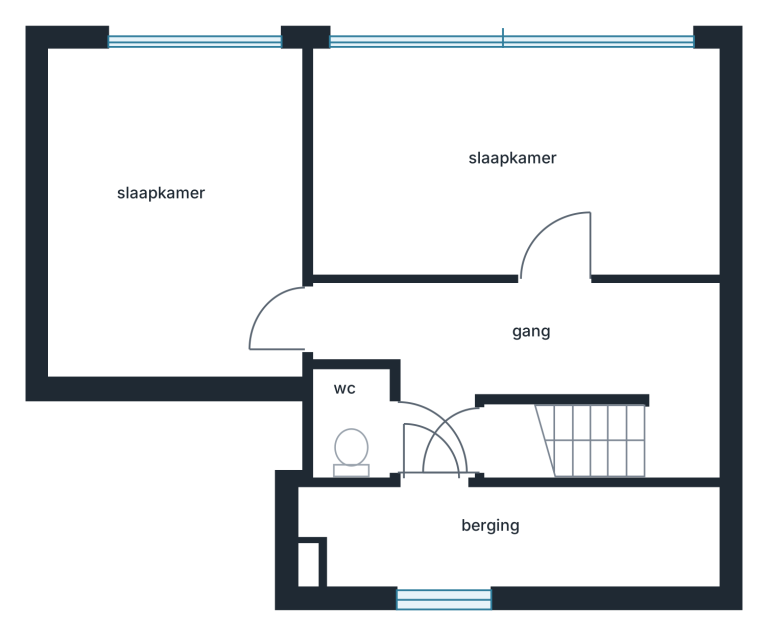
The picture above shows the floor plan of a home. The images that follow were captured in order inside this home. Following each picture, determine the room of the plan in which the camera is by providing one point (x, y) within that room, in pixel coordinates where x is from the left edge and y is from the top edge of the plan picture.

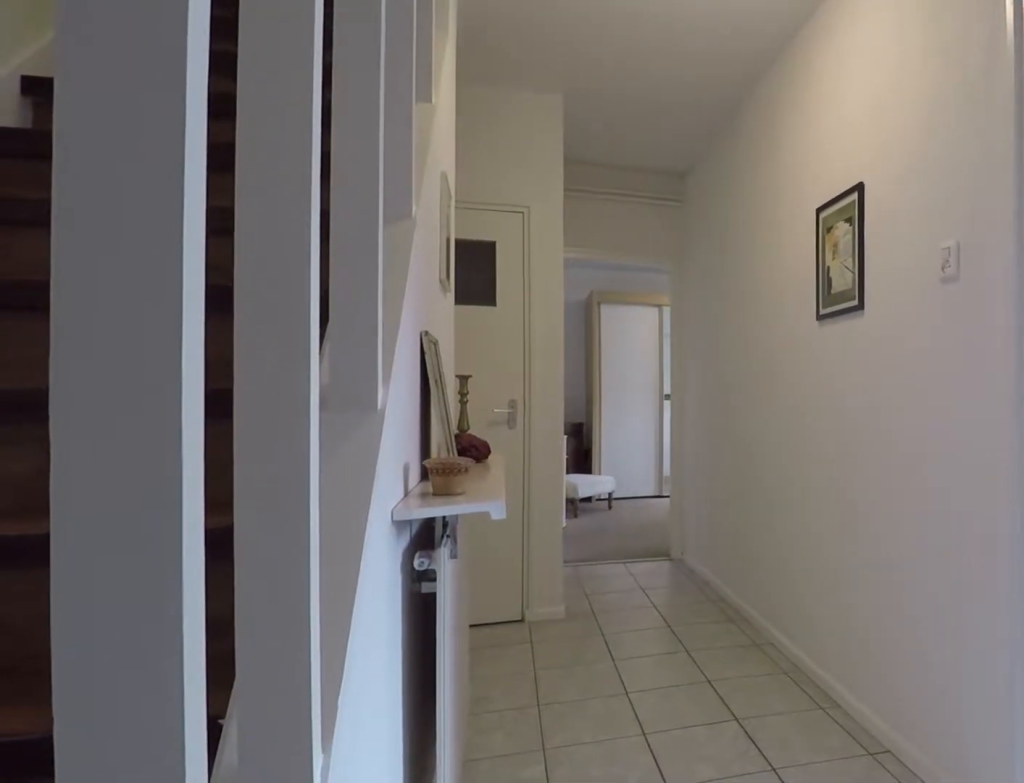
(536, 358)
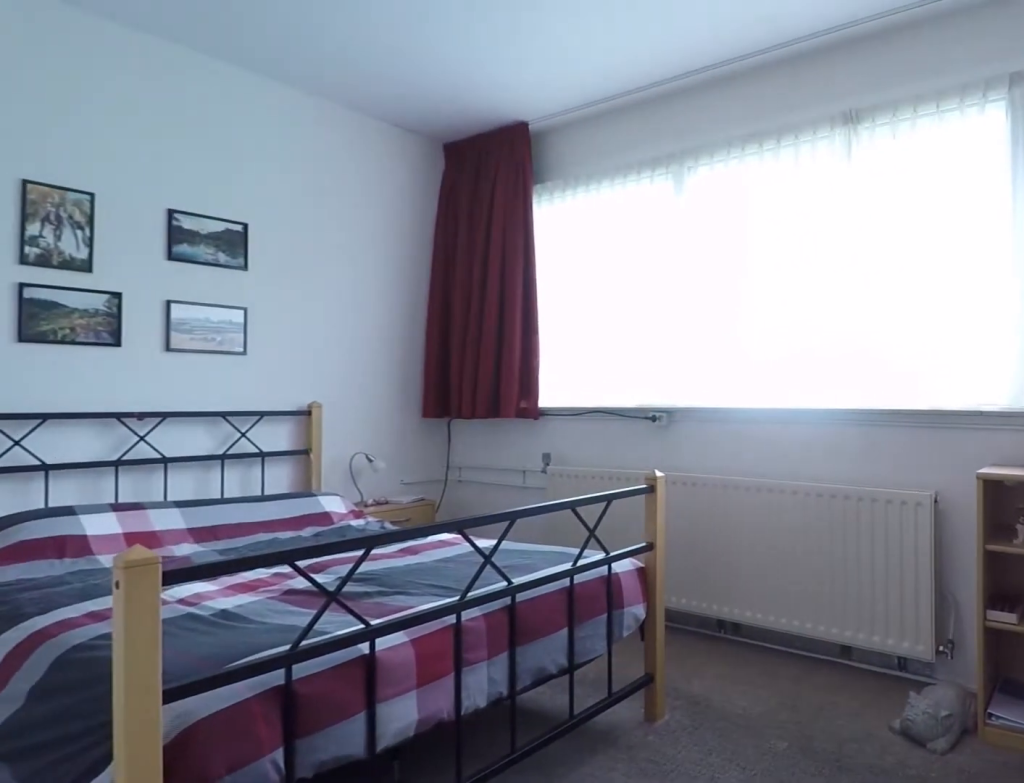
(566, 231)
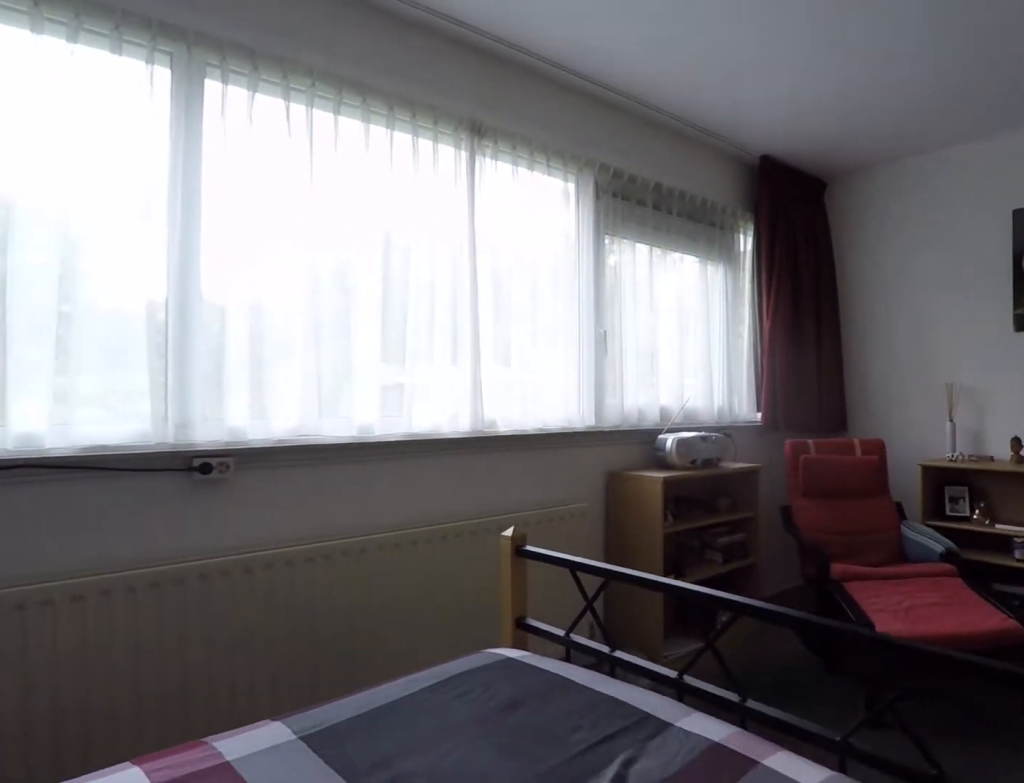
(566, 231)
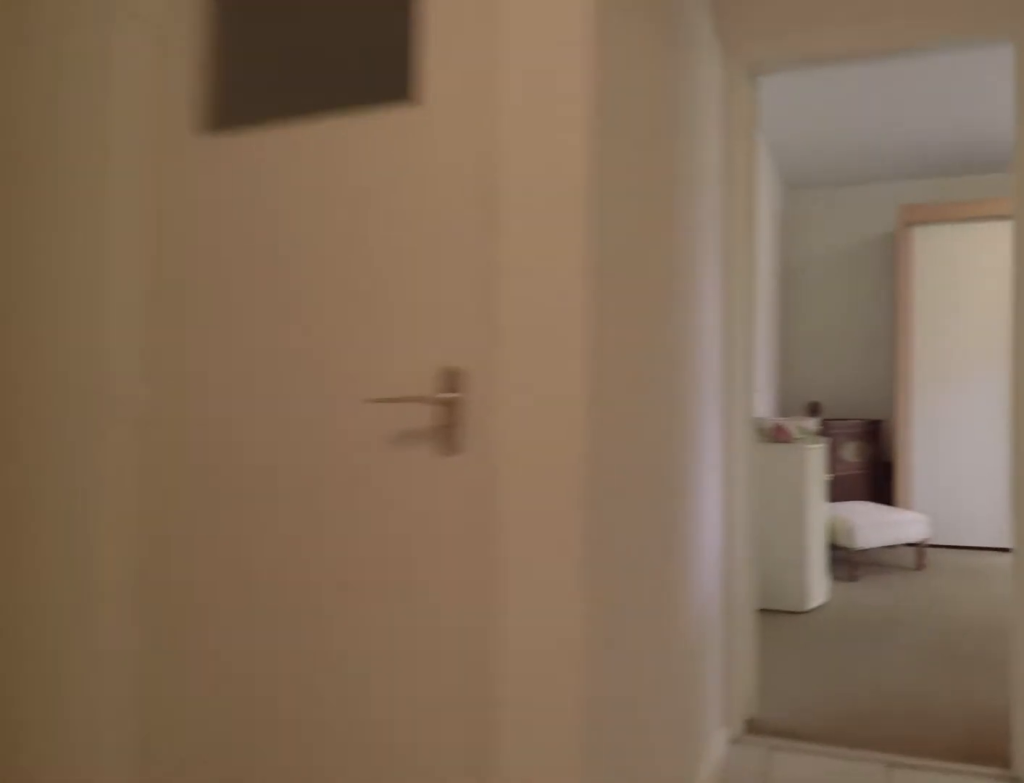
(536, 358)
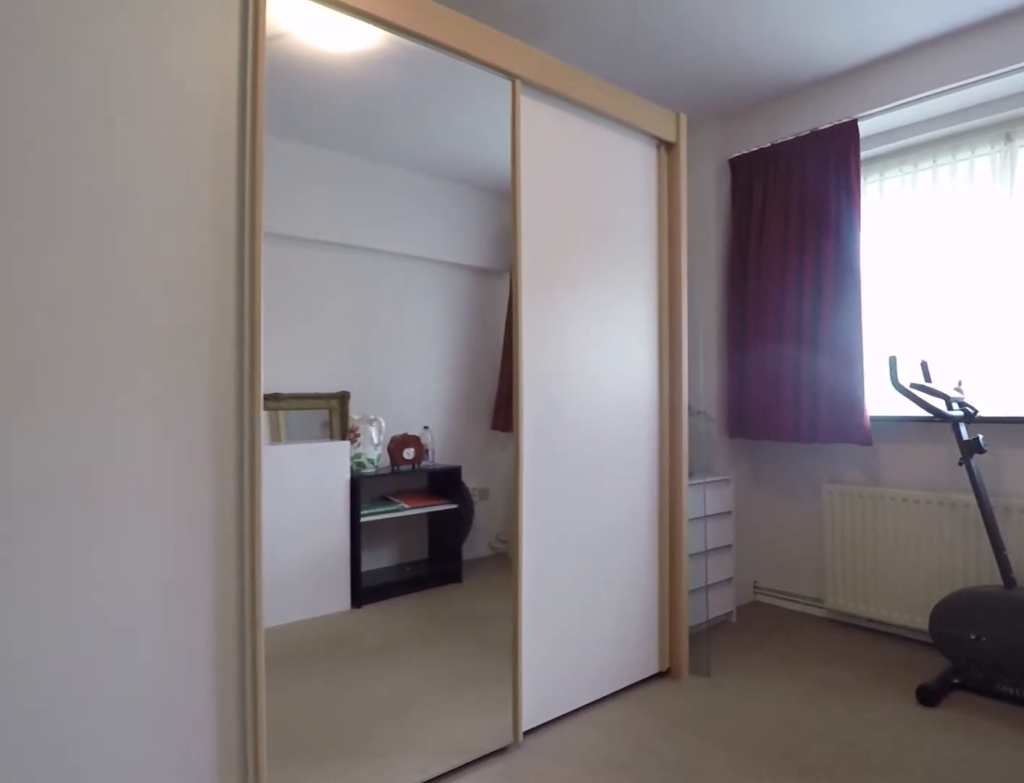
(175, 215)
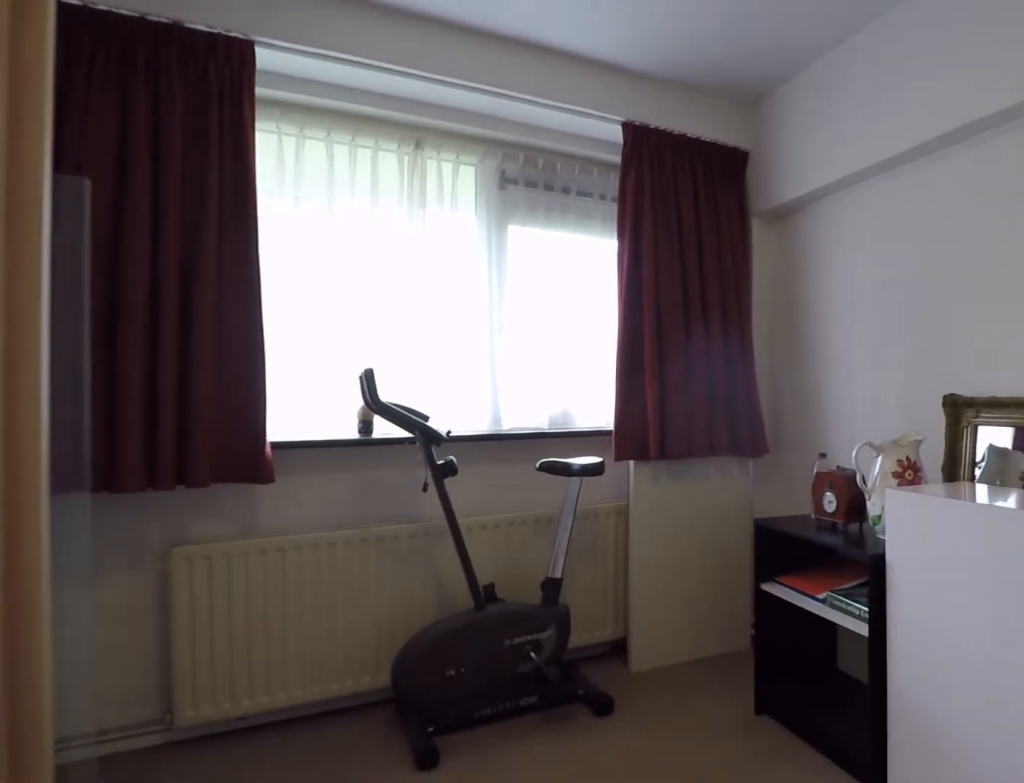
(175, 215)
